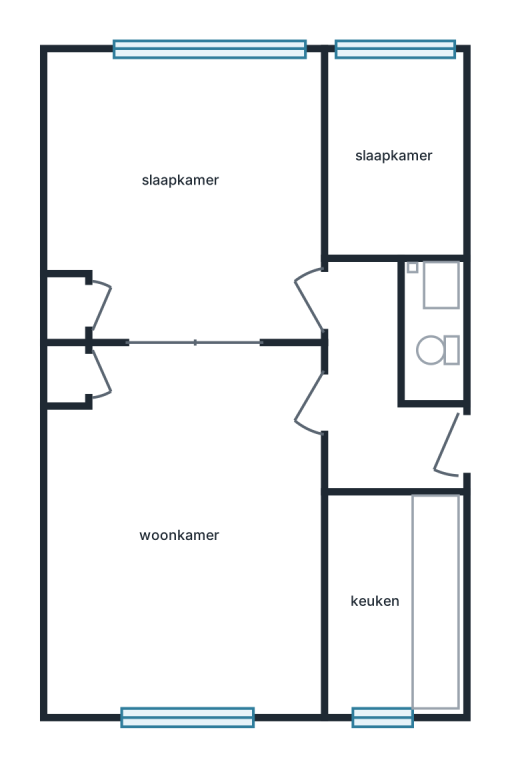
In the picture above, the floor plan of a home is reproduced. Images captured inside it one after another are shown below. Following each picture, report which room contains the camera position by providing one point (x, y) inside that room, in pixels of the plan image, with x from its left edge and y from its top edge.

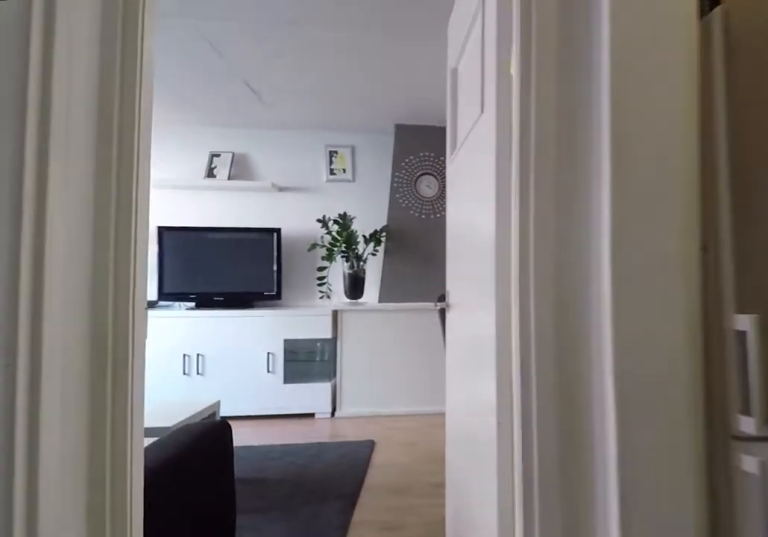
(379, 393)
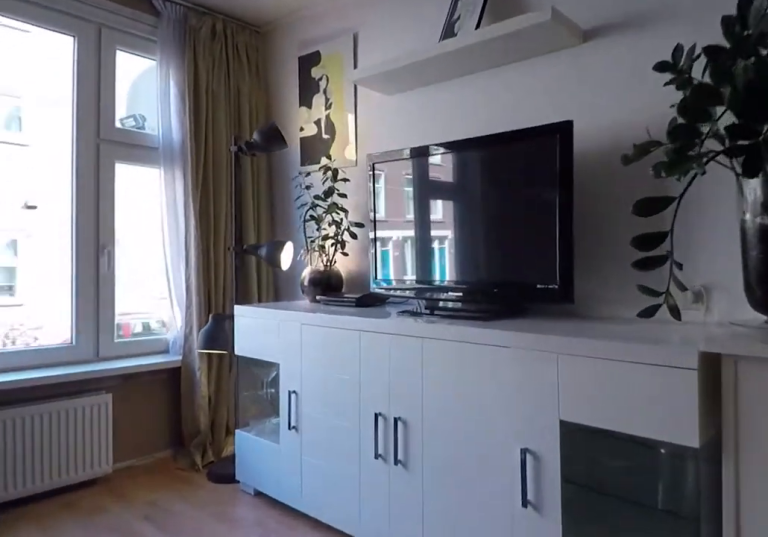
(190, 532)
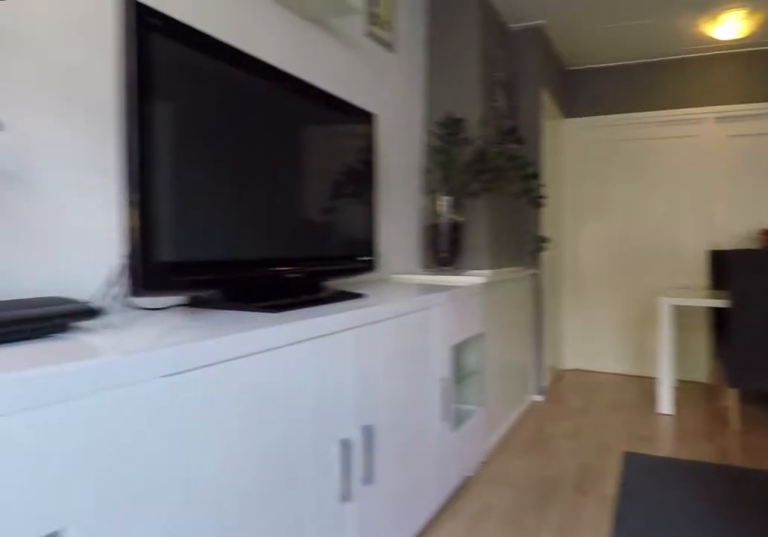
(190, 532)
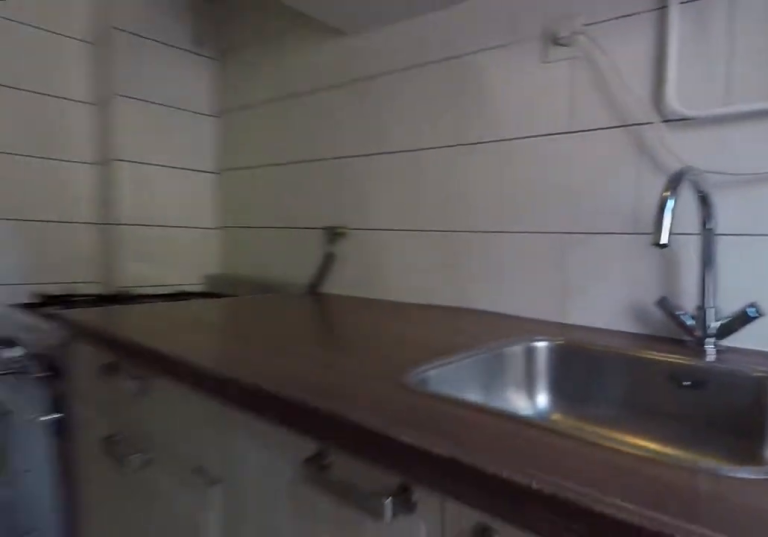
(392, 602)
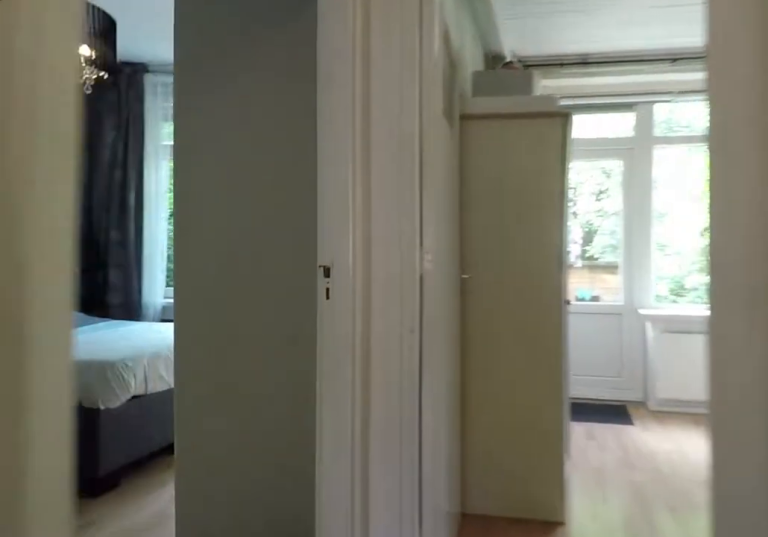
(379, 394)
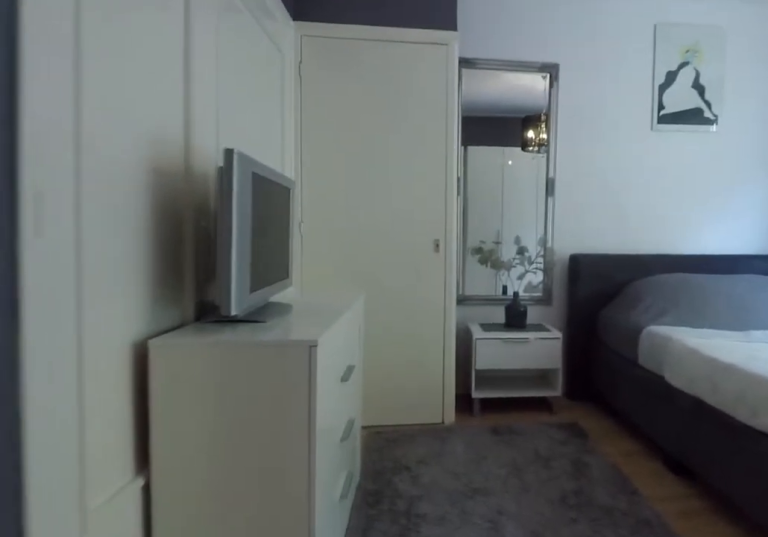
(191, 195)
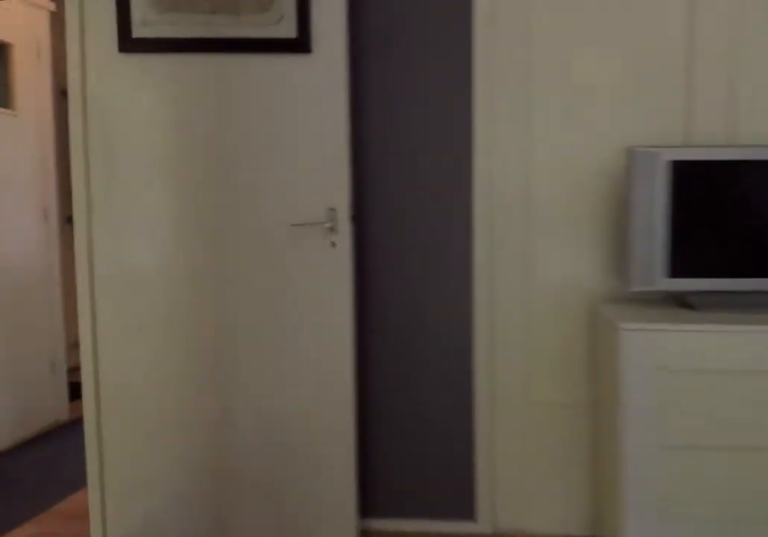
(191, 195)
